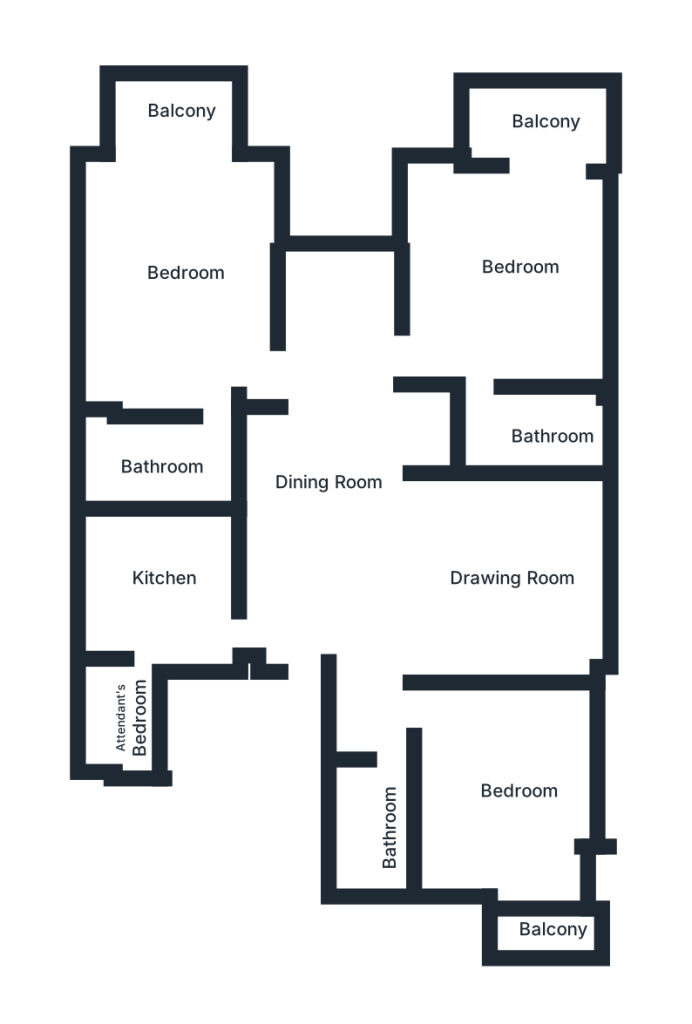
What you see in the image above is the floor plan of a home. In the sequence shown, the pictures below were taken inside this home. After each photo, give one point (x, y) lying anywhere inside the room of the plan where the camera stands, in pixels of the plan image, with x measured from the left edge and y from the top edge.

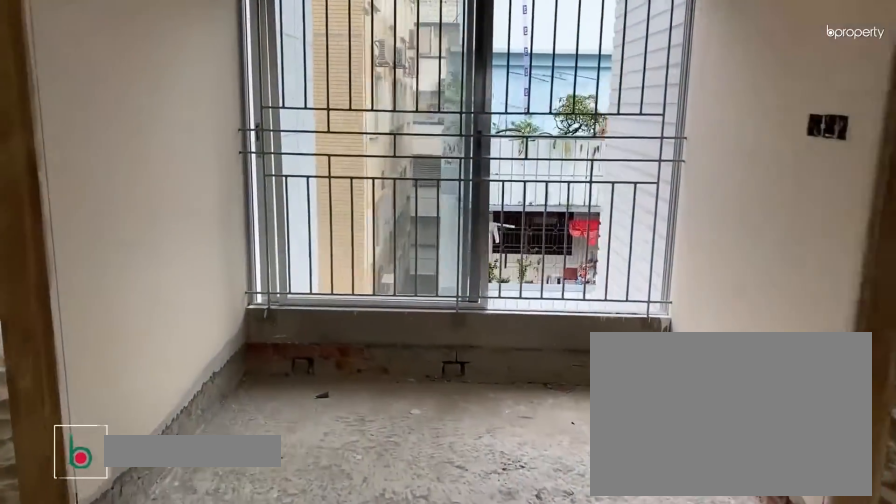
(348, 514)
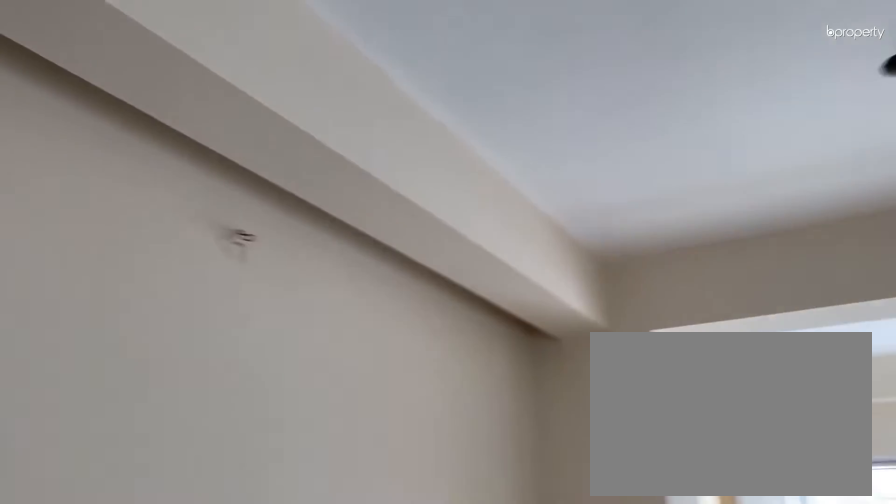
(348, 514)
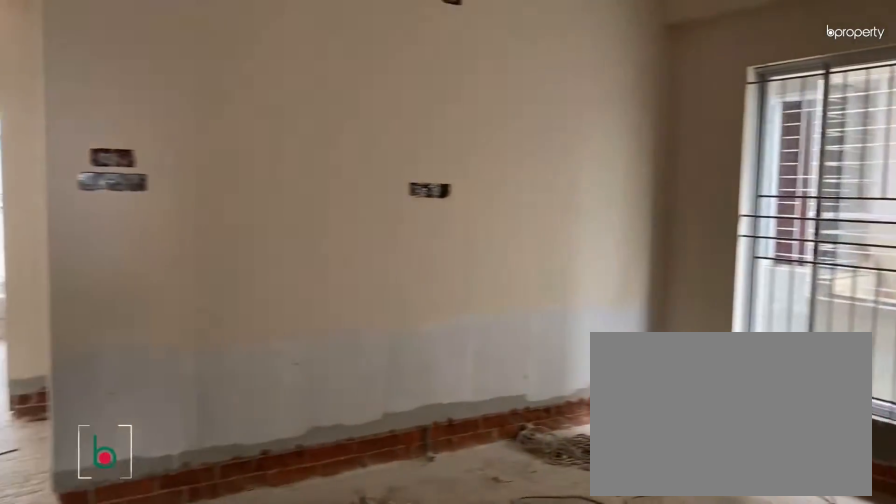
(492, 578)
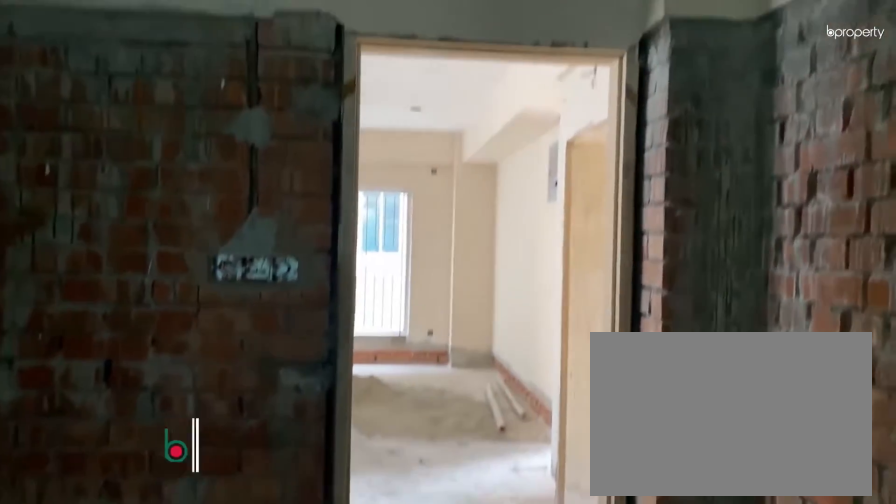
(157, 576)
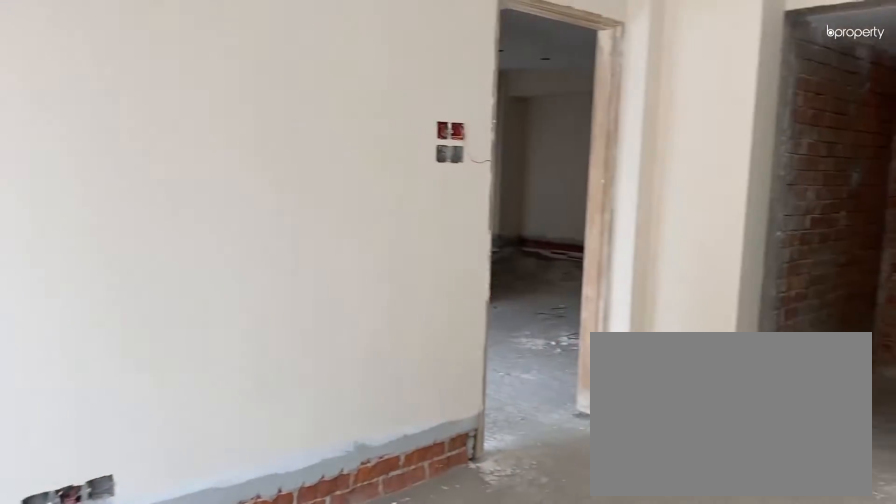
(179, 245)
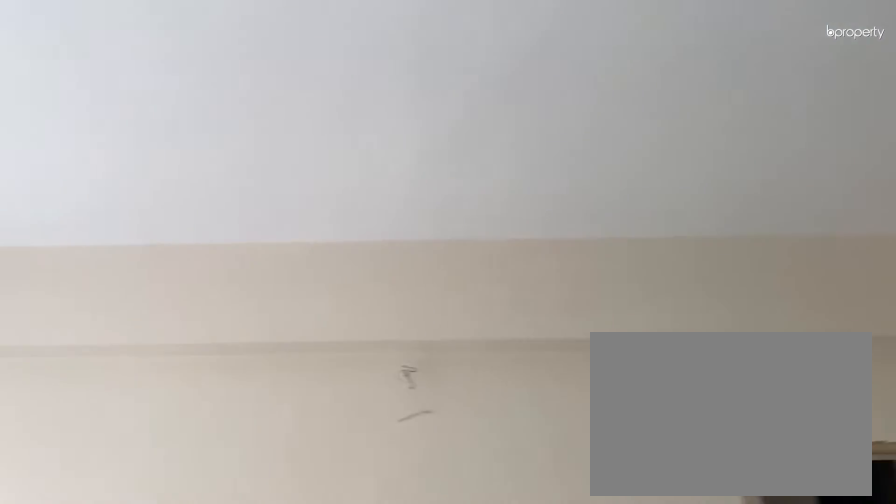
(179, 245)
